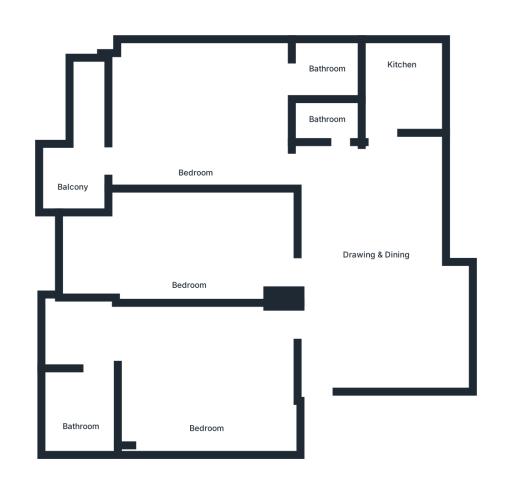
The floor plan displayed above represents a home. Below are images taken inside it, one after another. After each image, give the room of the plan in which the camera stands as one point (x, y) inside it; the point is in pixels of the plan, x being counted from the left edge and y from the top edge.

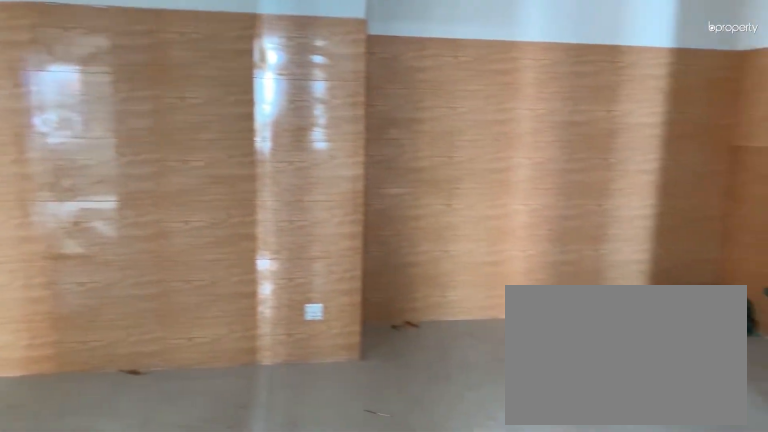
(382, 250)
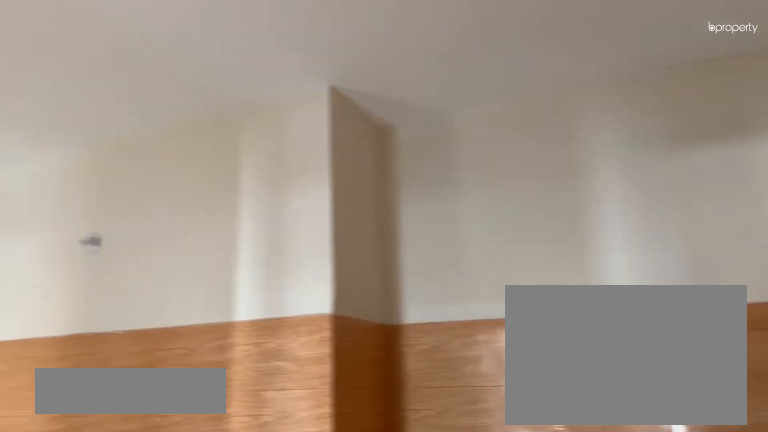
(382, 250)
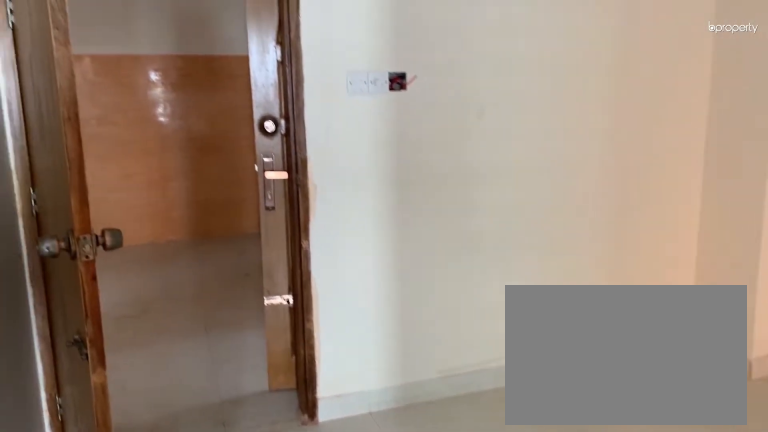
(206, 378)
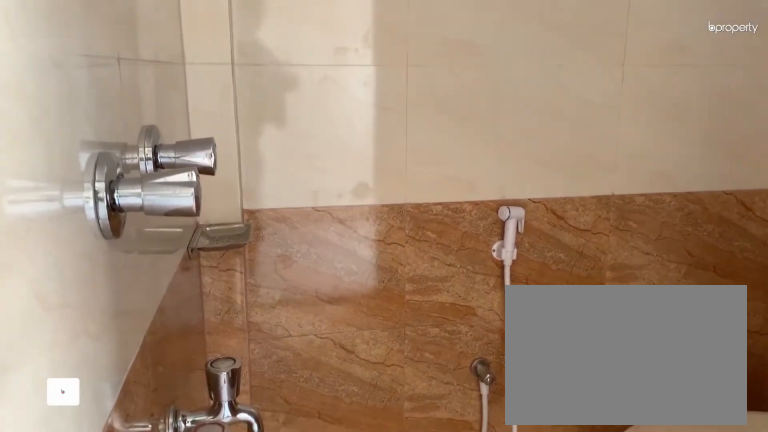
(79, 429)
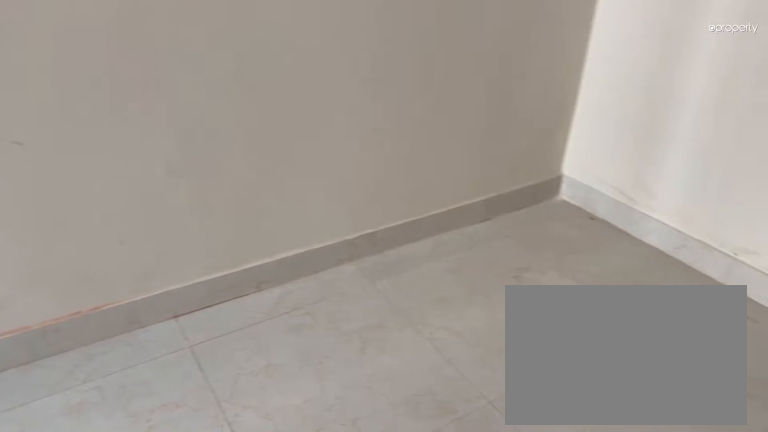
(197, 244)
